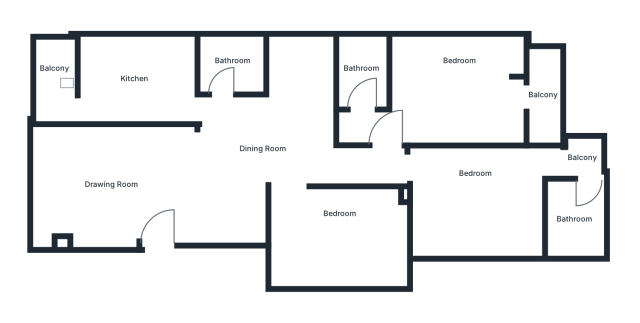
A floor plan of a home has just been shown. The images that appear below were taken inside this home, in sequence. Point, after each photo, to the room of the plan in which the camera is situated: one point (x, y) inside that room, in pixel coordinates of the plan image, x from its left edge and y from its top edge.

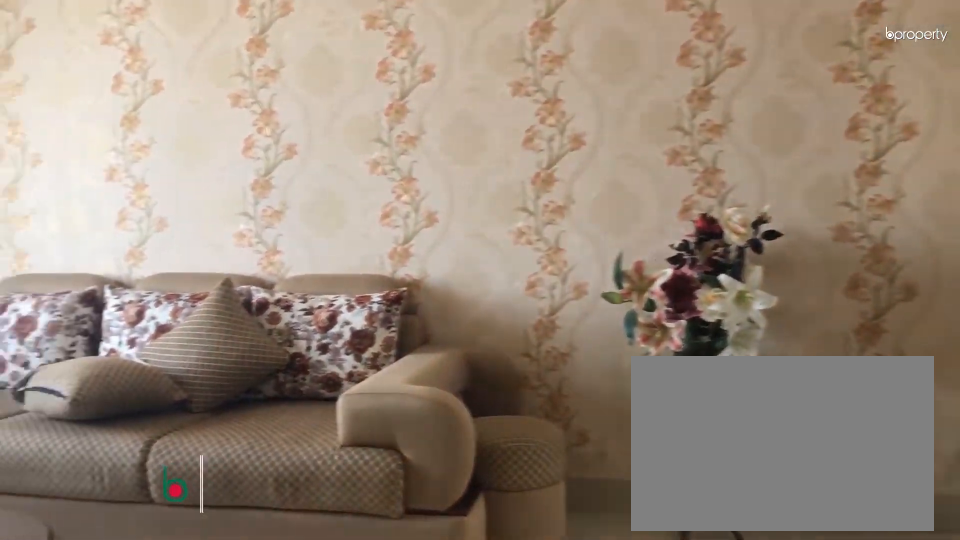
(114, 187)
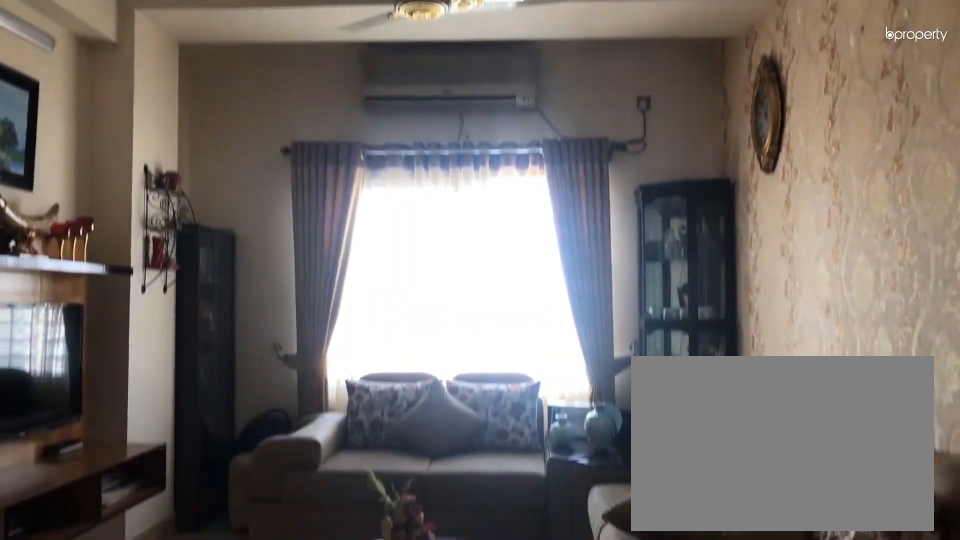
(114, 187)
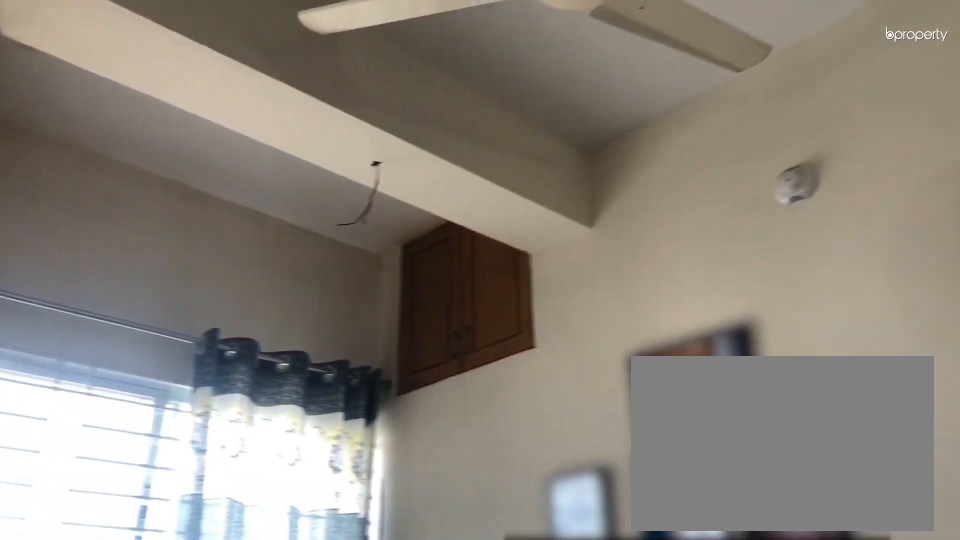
(261, 147)
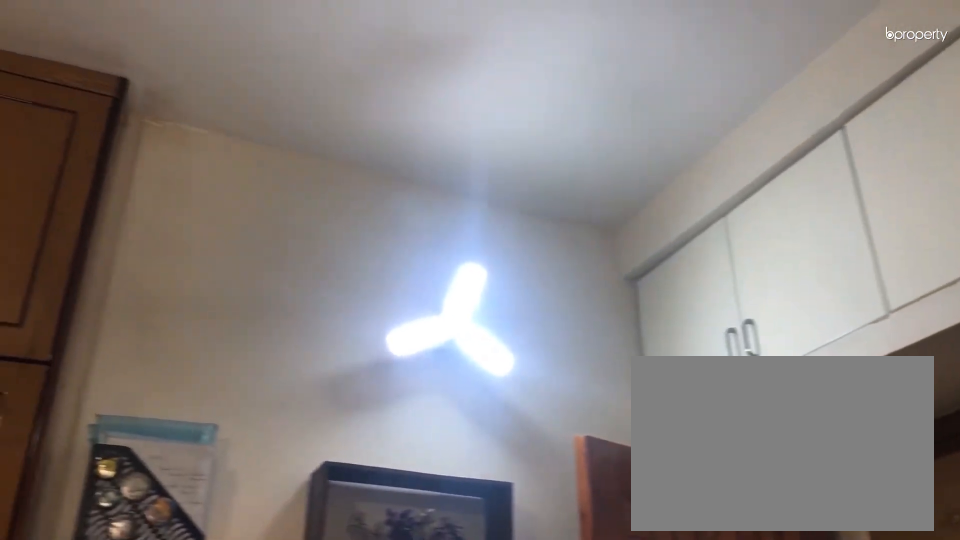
(341, 239)
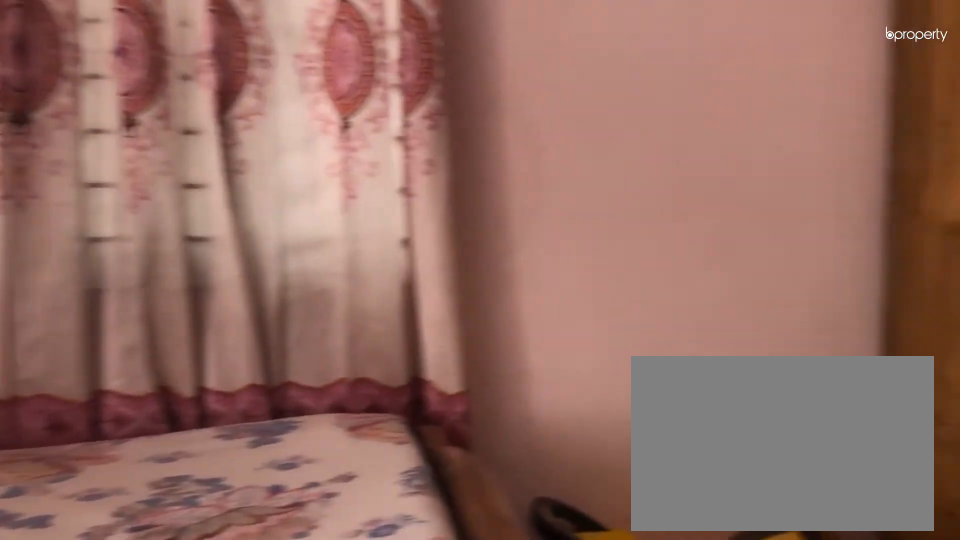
(475, 206)
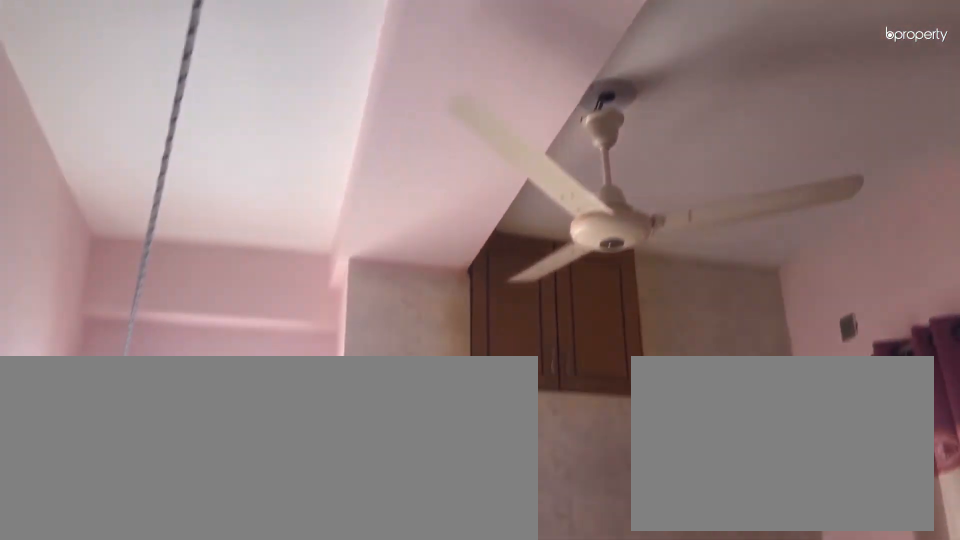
(475, 206)
